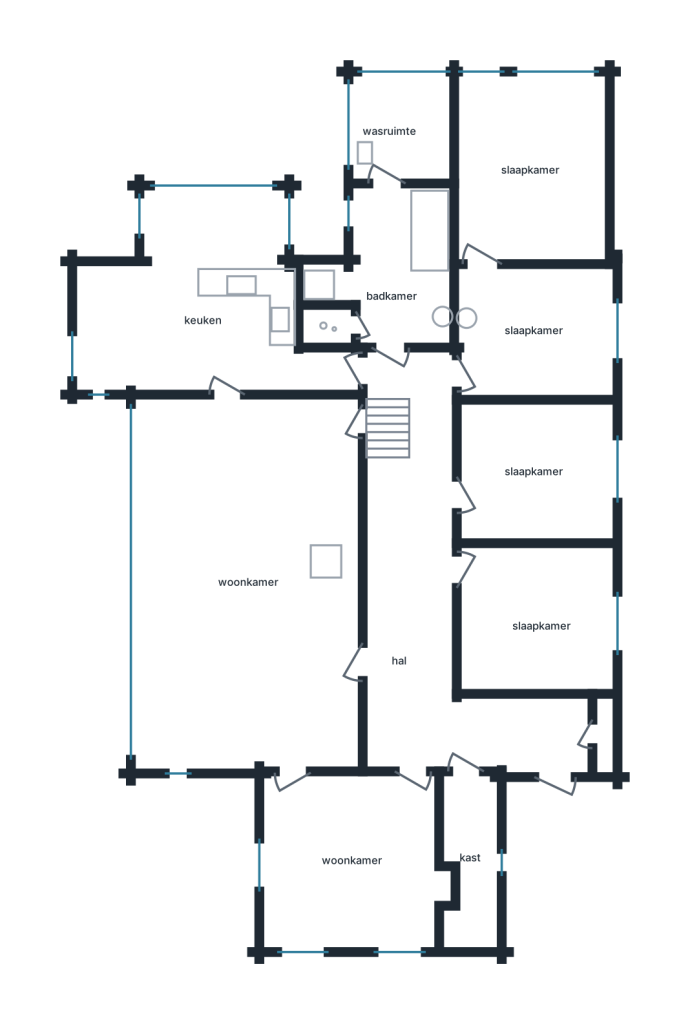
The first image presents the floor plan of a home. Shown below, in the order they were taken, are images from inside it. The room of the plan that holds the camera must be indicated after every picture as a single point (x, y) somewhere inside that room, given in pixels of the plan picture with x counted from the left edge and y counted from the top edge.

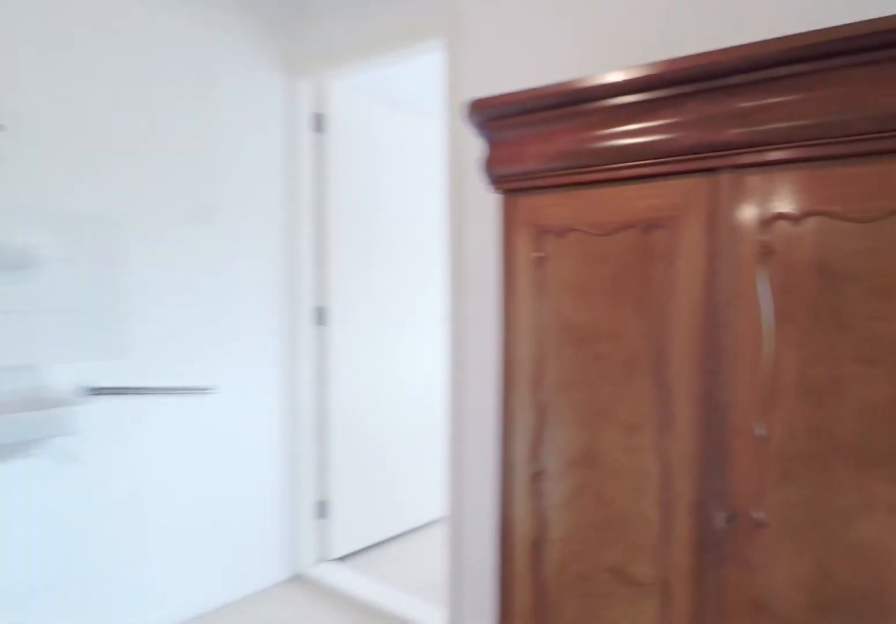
(534, 331)
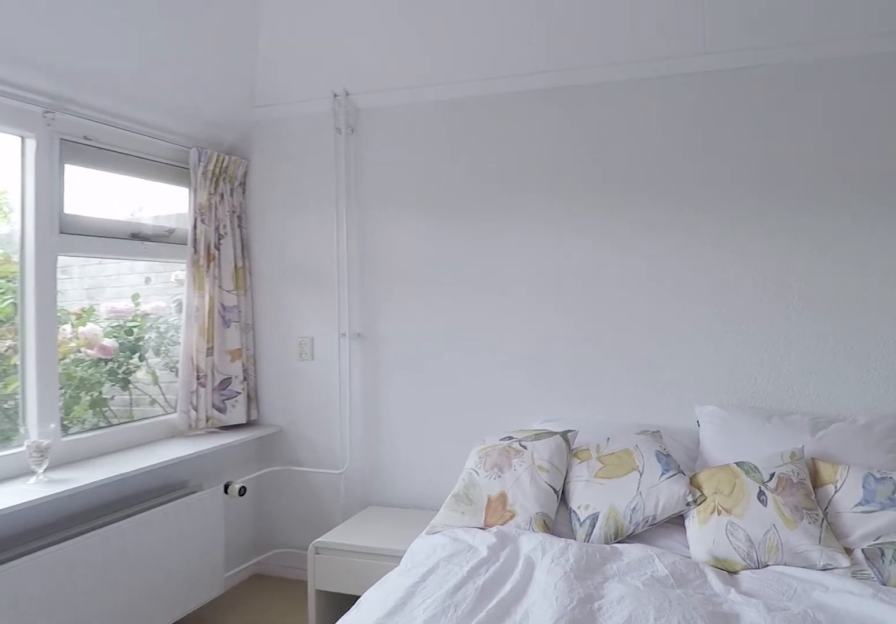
(529, 169)
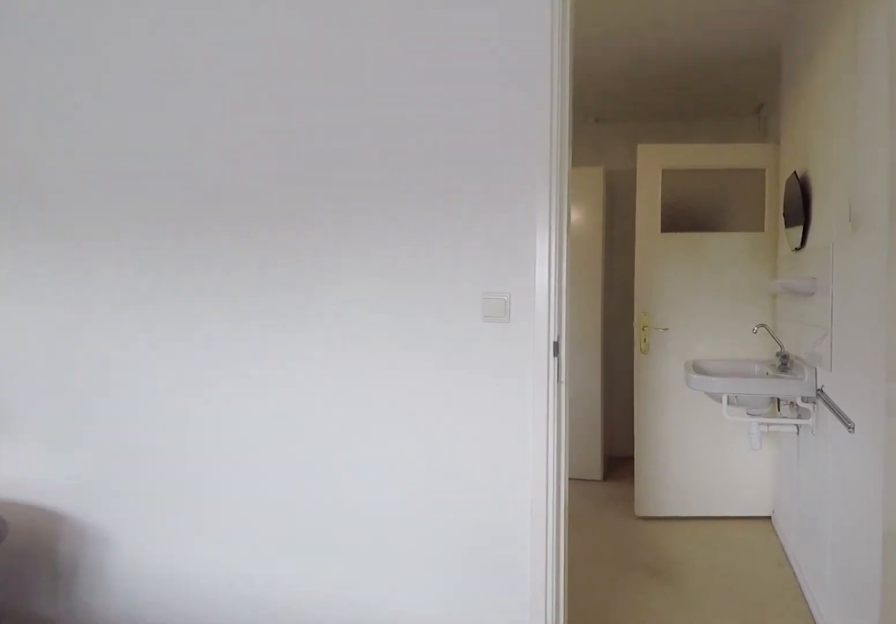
(529, 169)
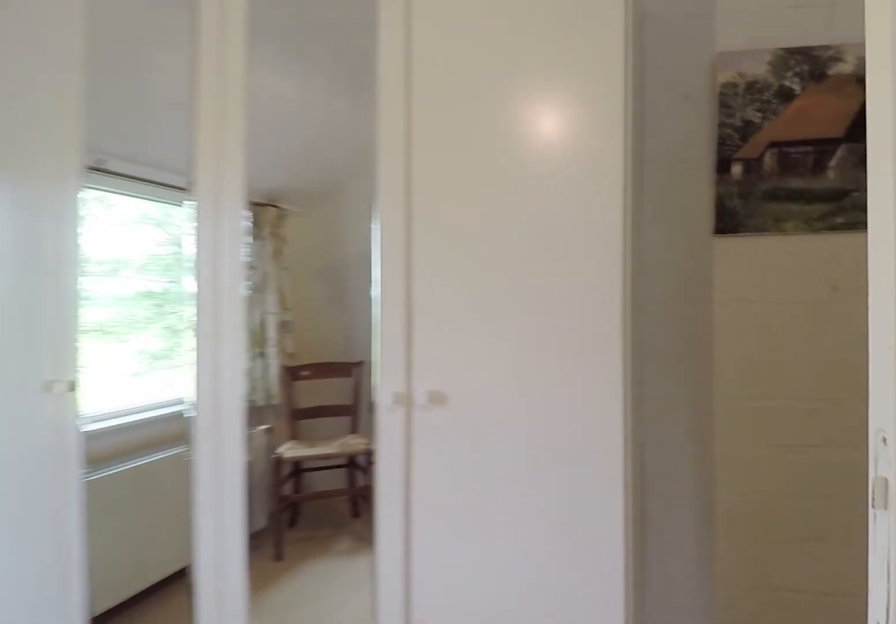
(534, 332)
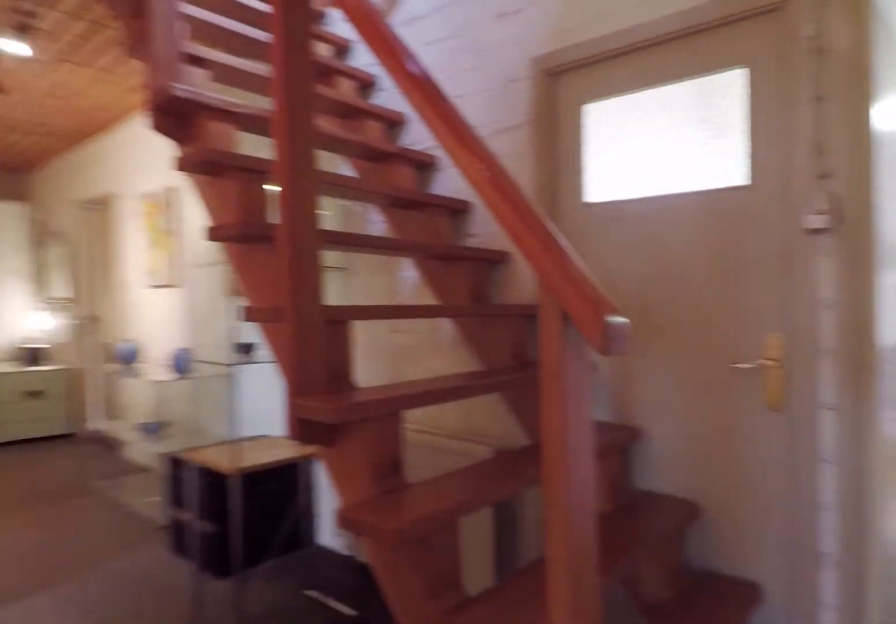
(437, 606)
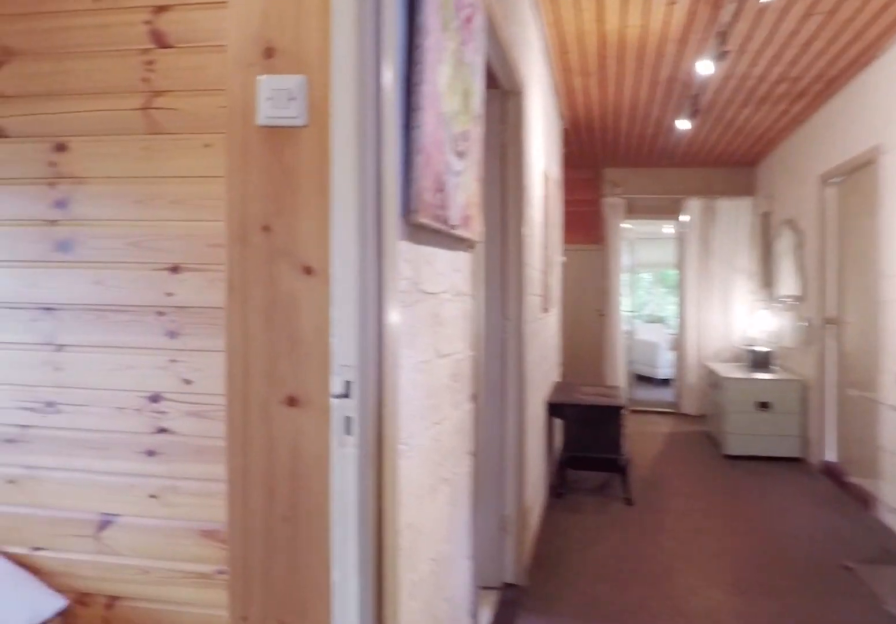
(437, 606)
